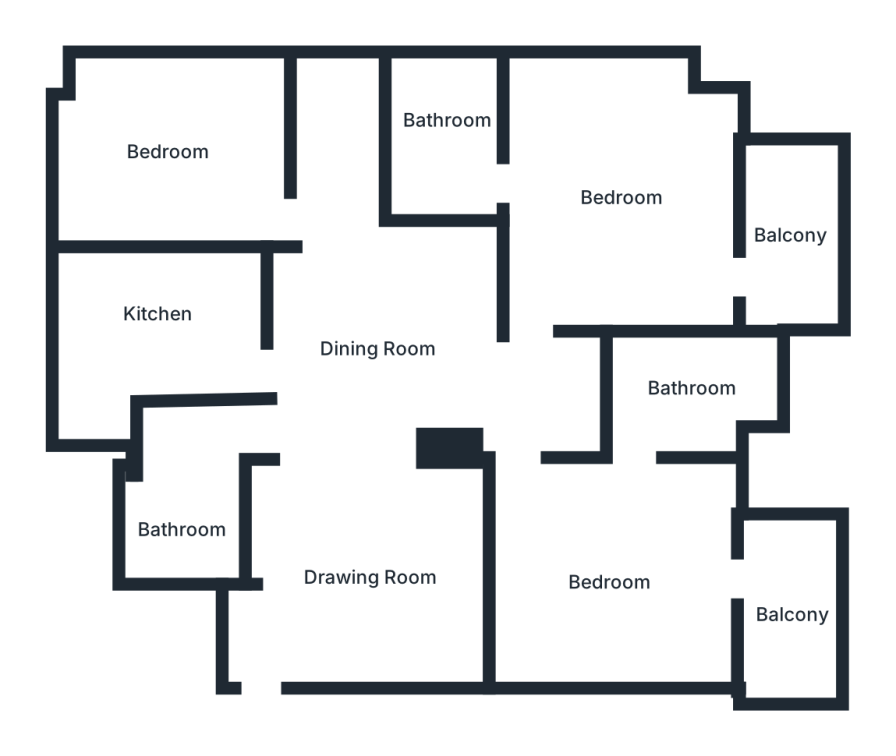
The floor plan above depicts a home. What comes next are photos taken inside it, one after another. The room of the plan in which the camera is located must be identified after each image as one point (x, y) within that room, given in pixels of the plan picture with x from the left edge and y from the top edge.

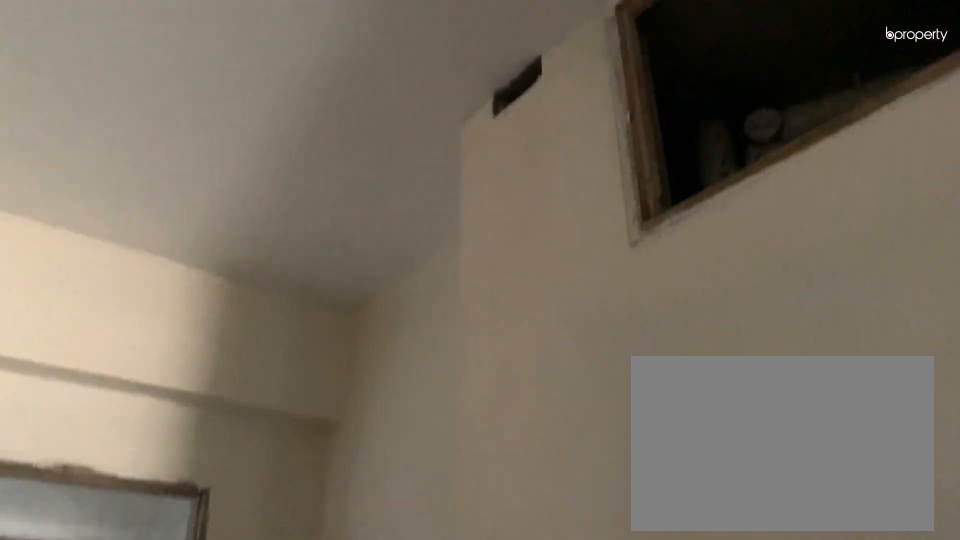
(364, 565)
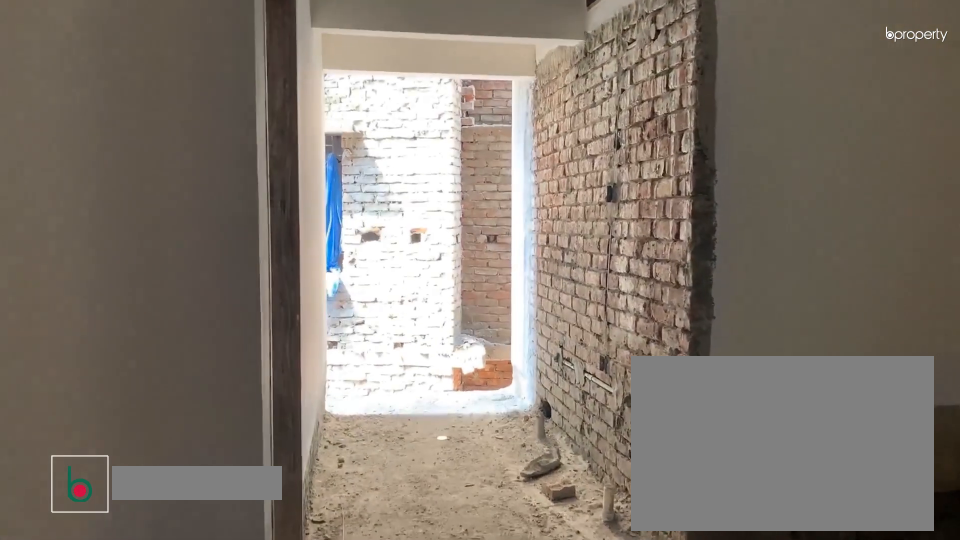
(386, 334)
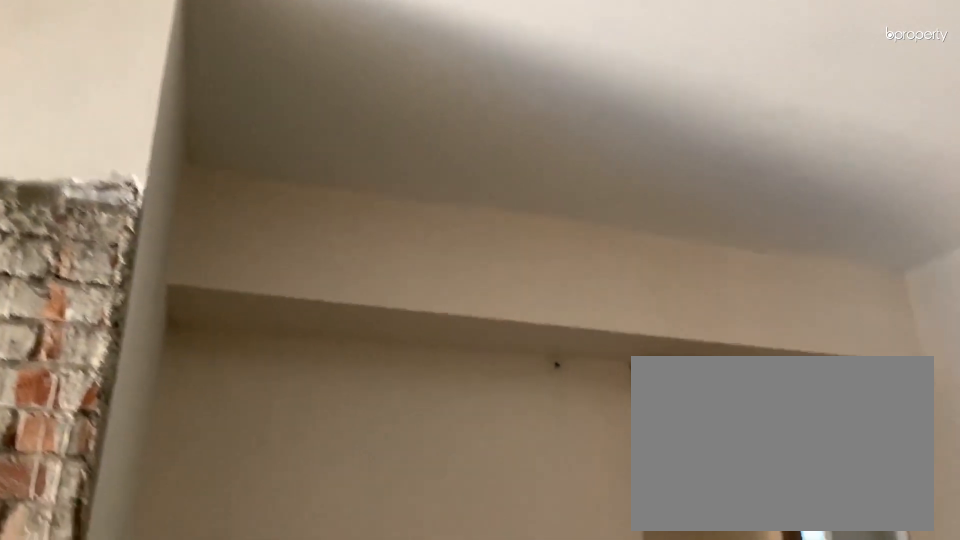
(386, 334)
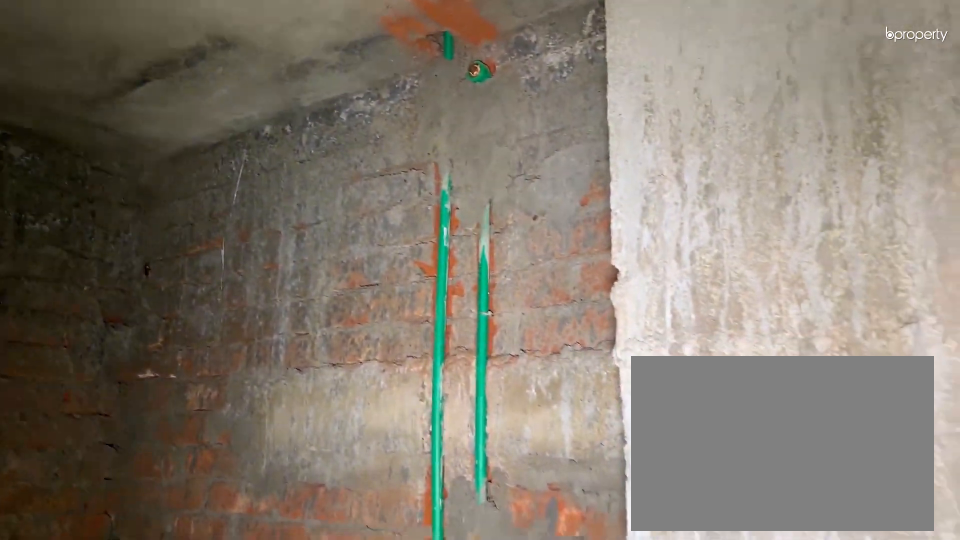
(180, 509)
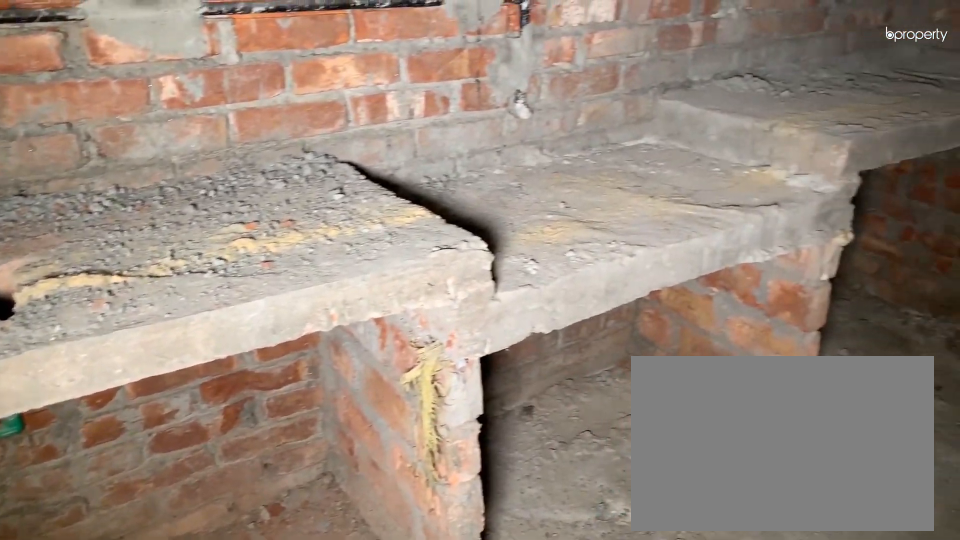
(139, 326)
